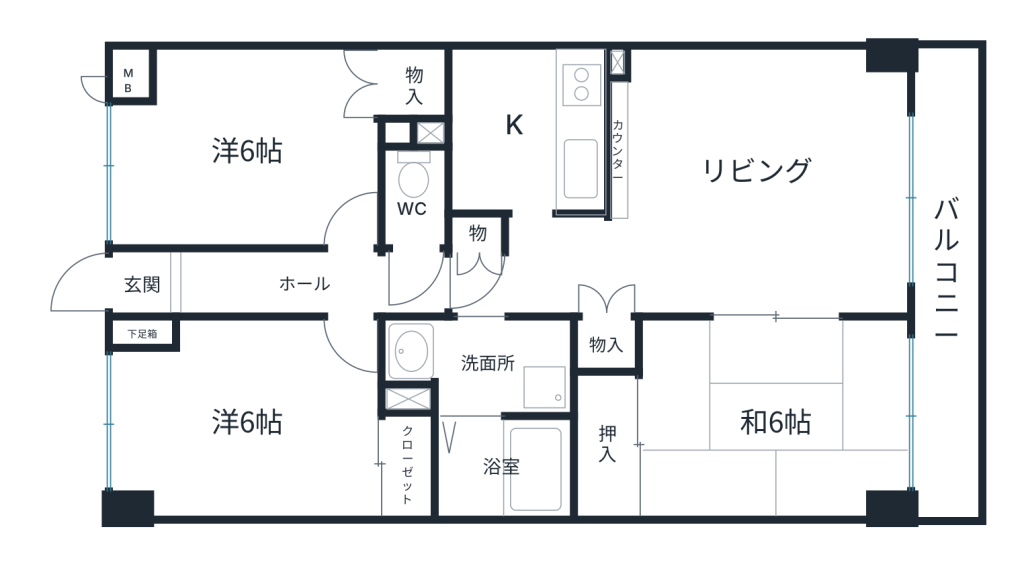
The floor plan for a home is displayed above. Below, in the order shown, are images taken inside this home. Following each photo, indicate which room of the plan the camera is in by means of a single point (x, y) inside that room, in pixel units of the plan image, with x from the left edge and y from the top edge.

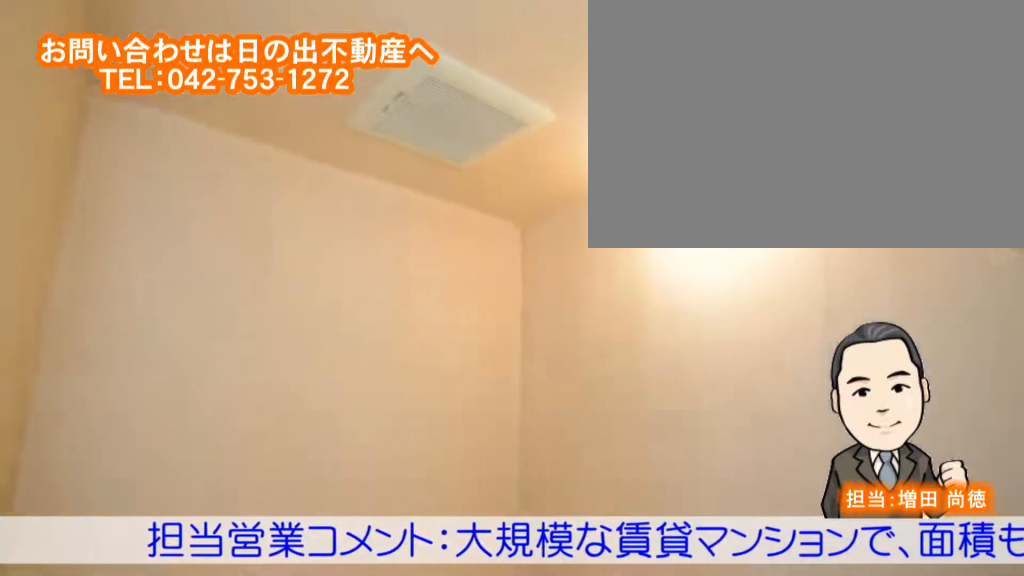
(504, 468)
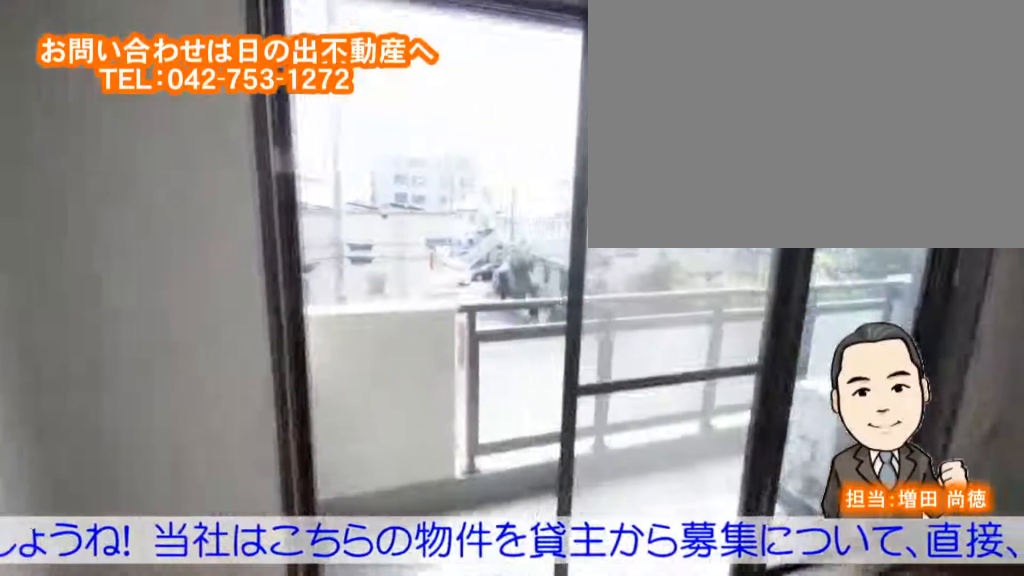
(750, 217)
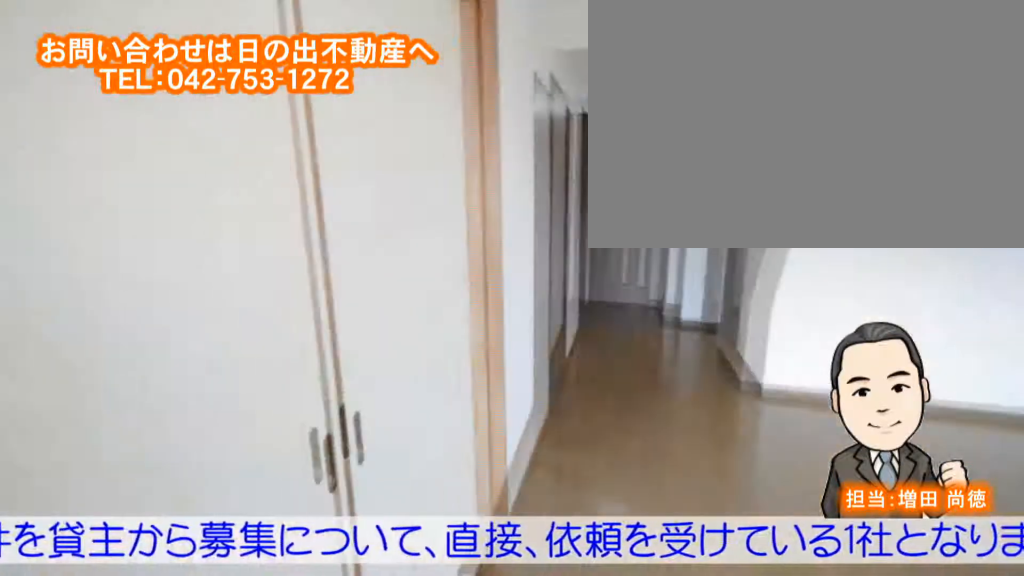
(746, 219)
